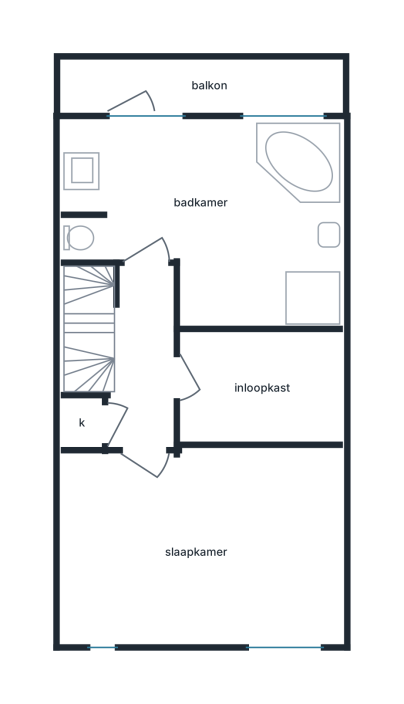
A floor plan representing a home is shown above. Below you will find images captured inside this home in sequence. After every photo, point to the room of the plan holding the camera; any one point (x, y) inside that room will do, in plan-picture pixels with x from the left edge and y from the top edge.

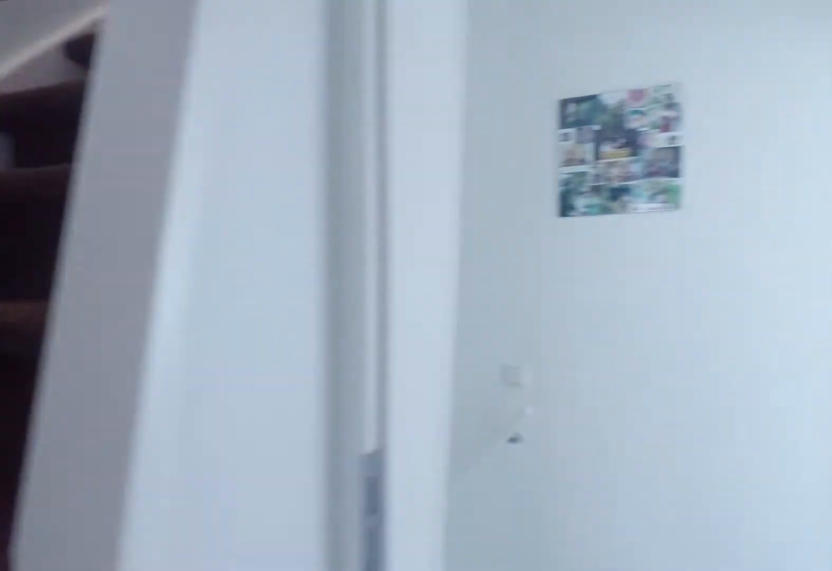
(144, 361)
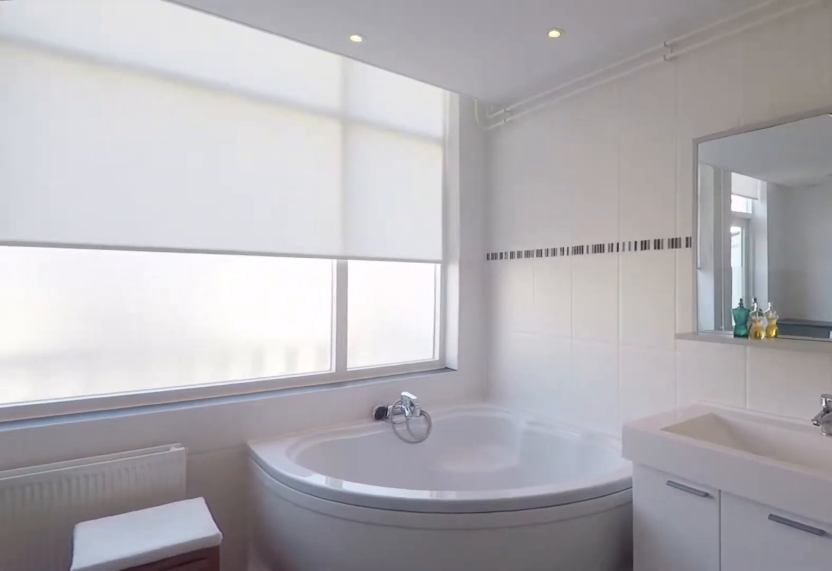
(214, 213)
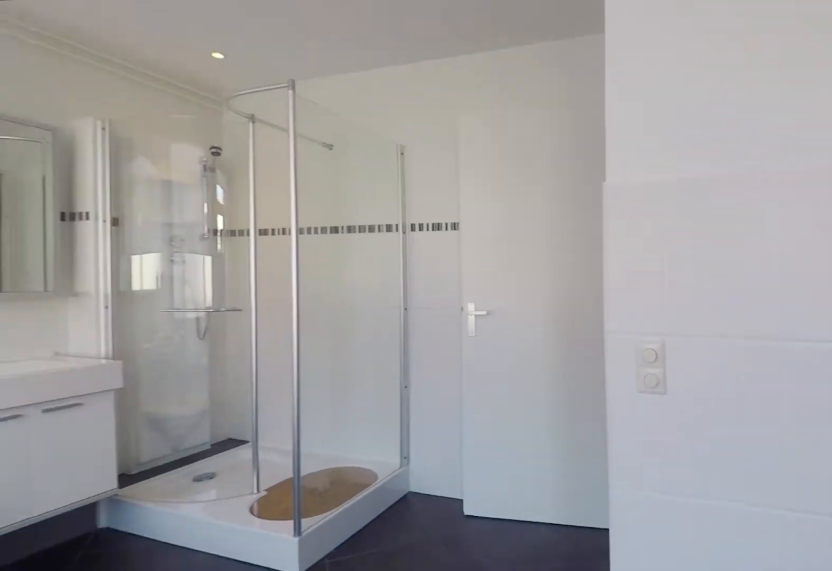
(214, 213)
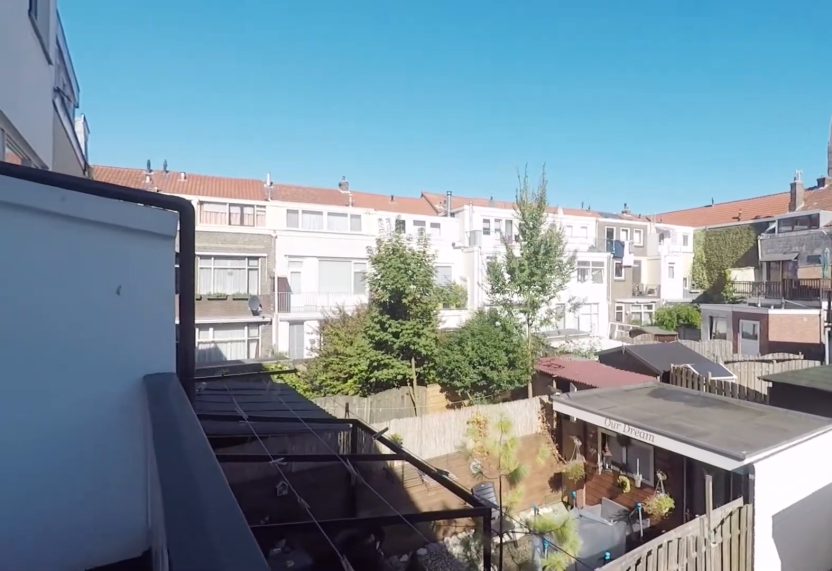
(201, 83)
